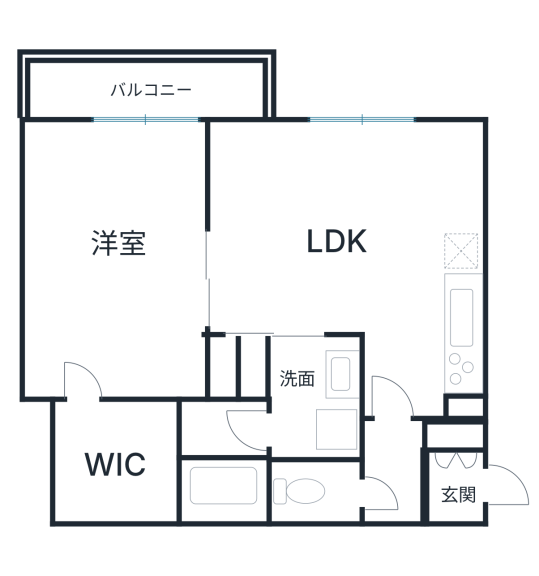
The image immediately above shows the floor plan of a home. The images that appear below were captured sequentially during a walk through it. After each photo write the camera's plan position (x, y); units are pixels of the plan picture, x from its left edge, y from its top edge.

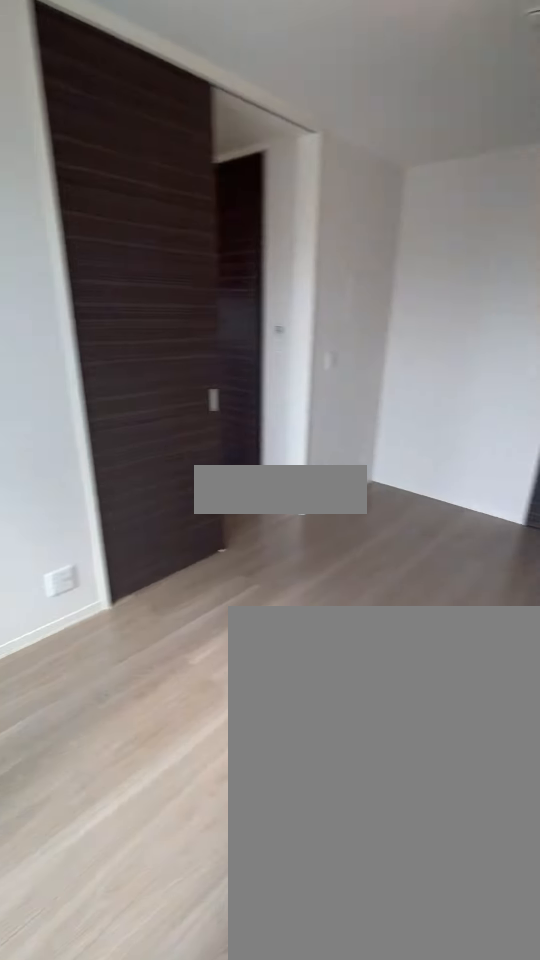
(73, 164)
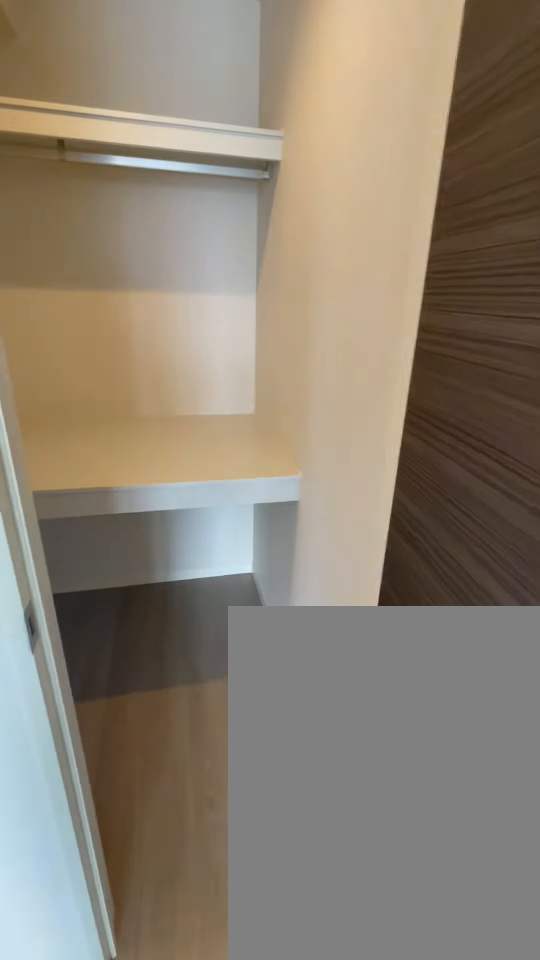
(83, 364)
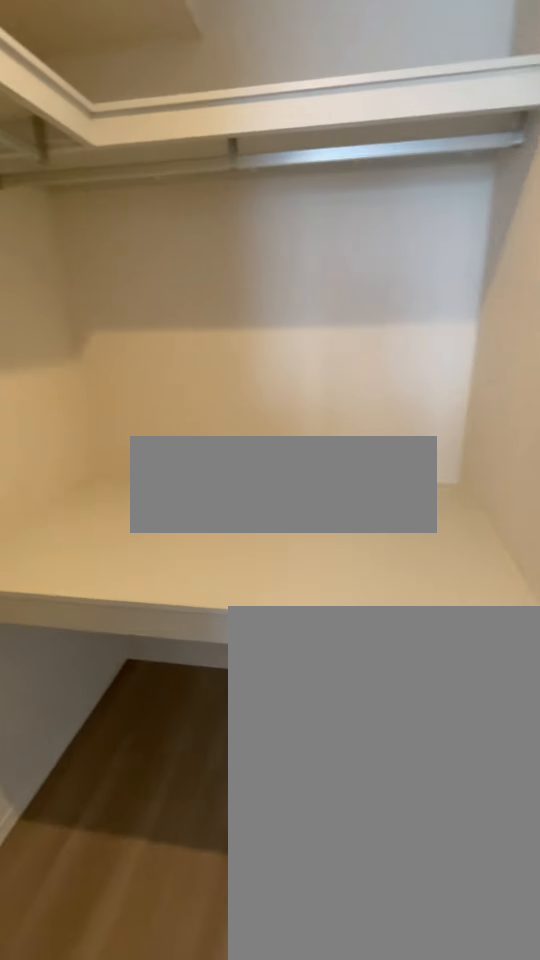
(83, 363)
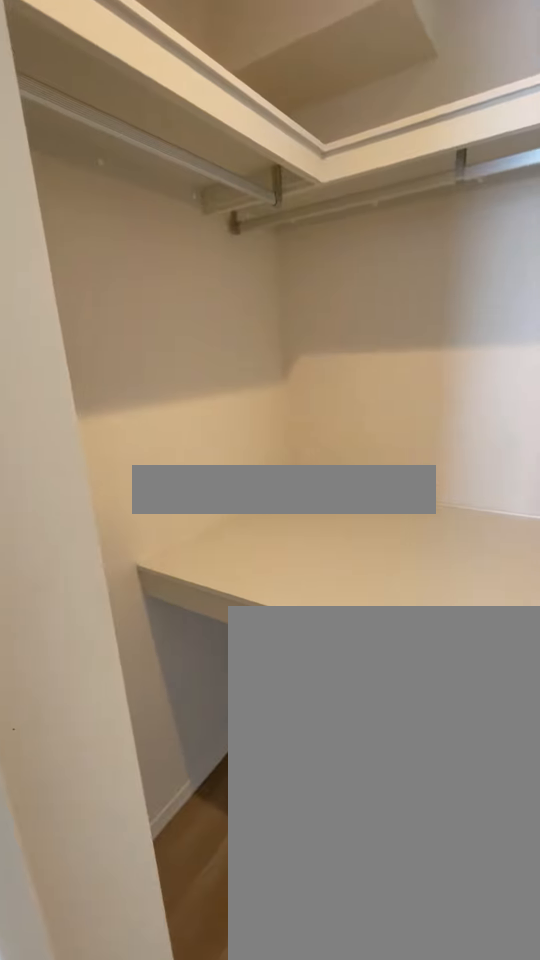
(83, 364)
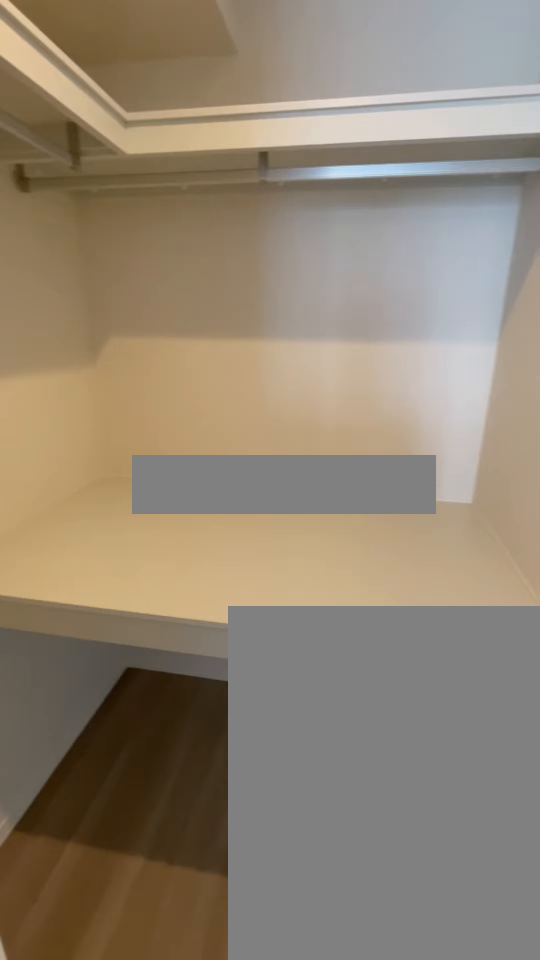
(83, 363)
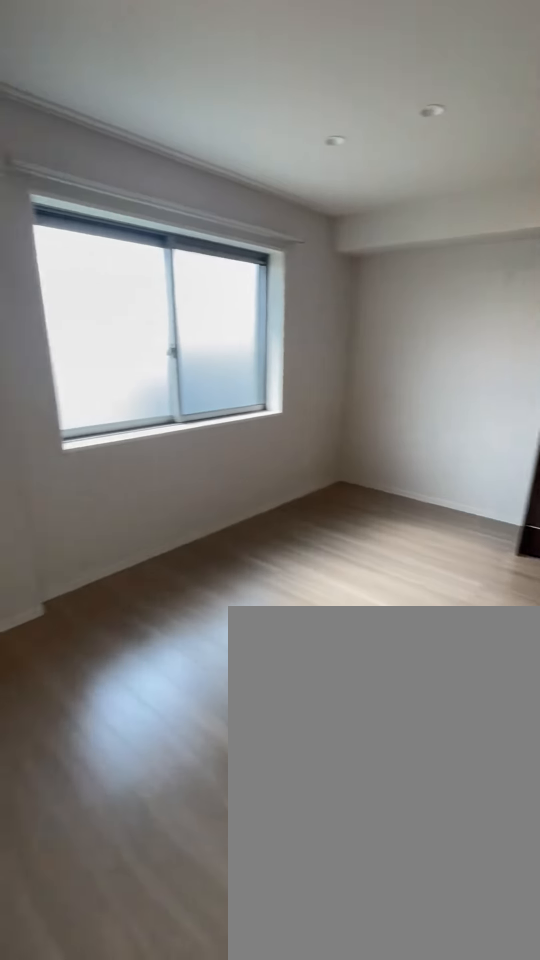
(254, 291)
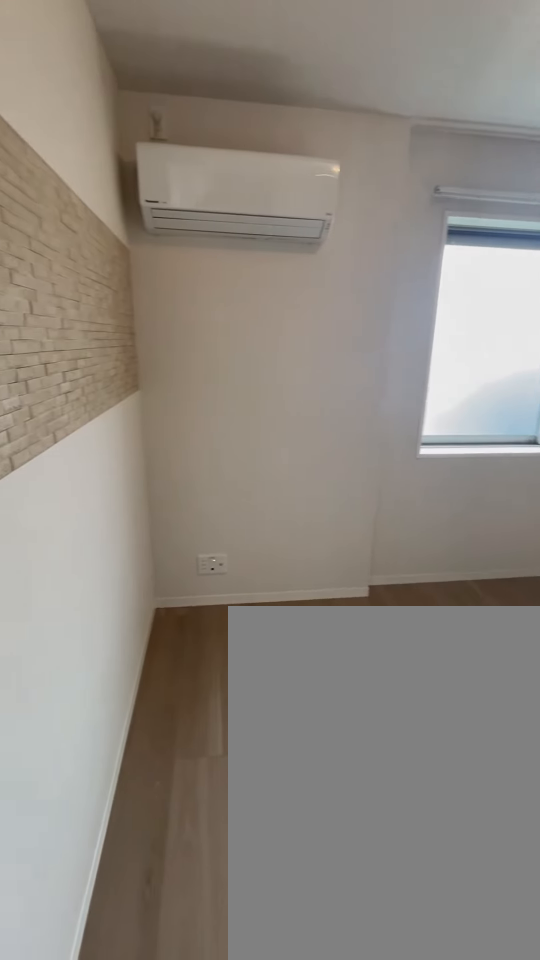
(254, 291)
